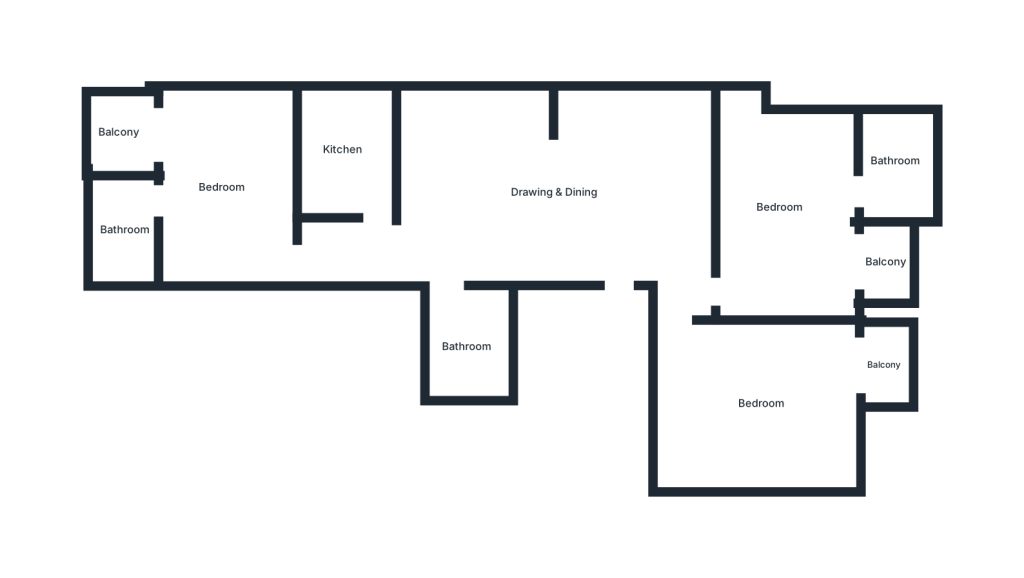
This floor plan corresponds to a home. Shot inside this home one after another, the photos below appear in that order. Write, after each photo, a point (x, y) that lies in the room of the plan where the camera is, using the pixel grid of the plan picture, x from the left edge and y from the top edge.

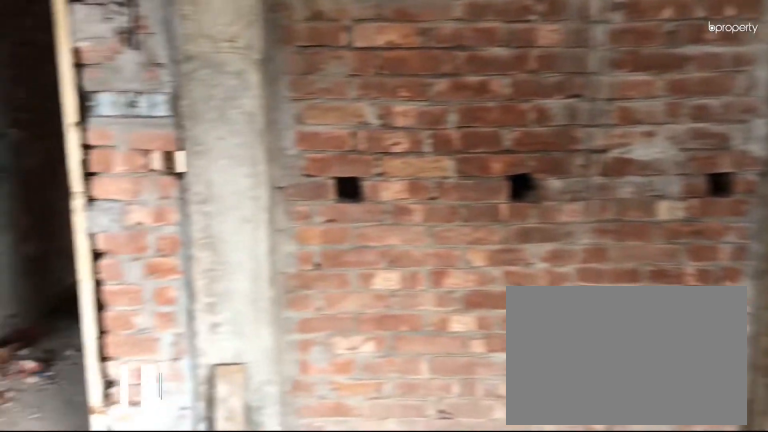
(550, 189)
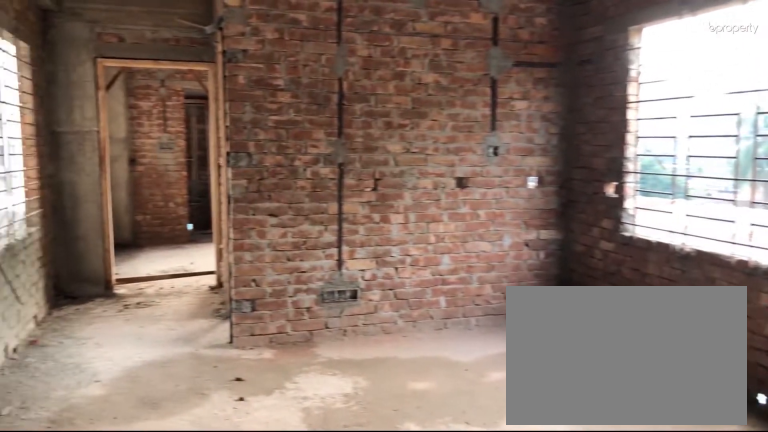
(549, 188)
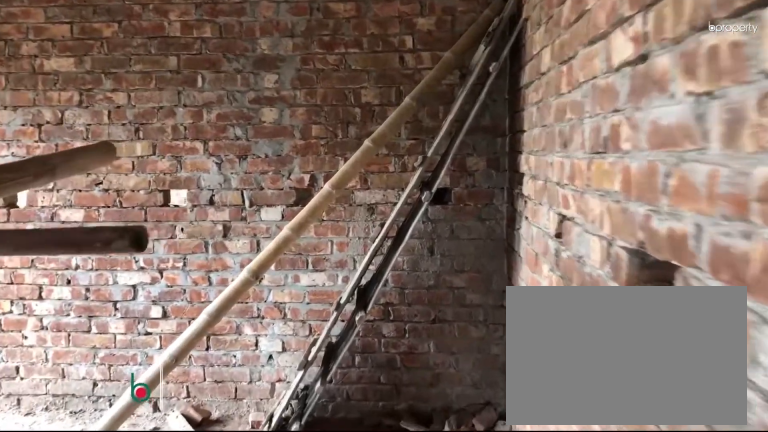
(758, 403)
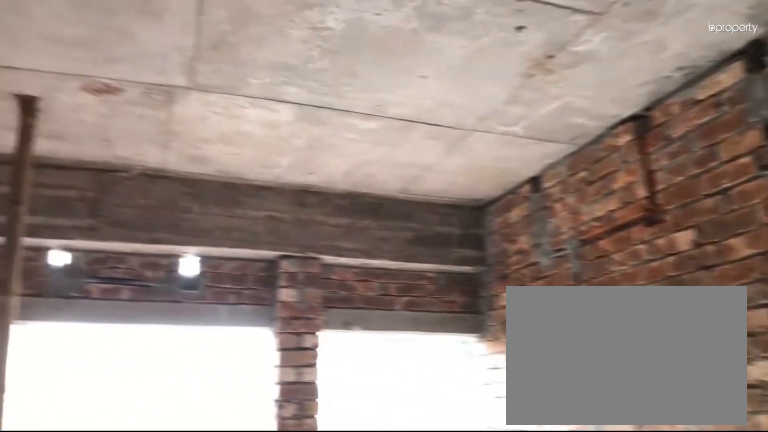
(759, 404)
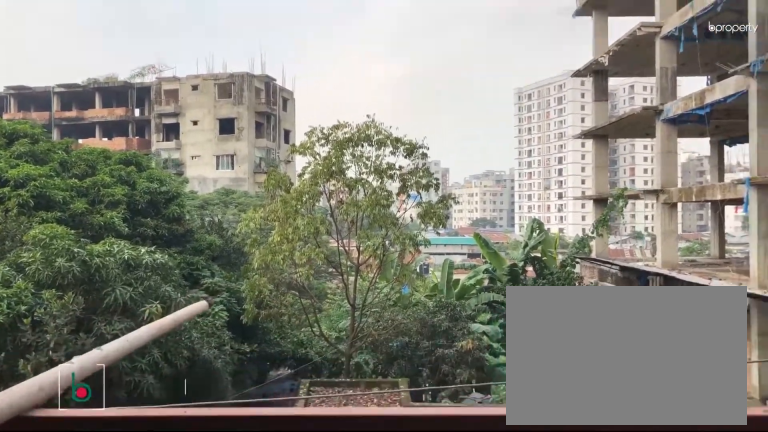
(882, 364)
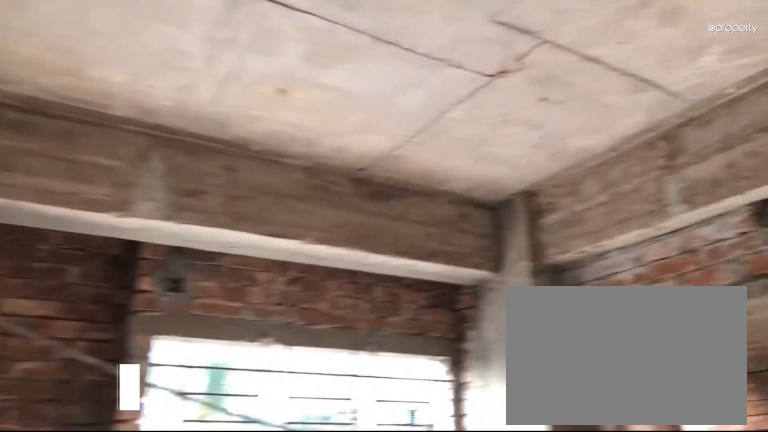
(777, 202)
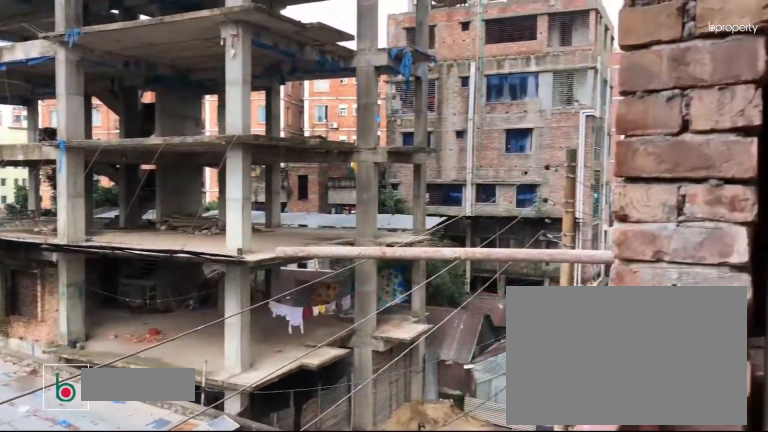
(886, 260)
